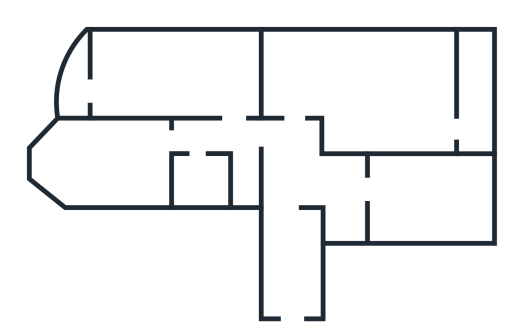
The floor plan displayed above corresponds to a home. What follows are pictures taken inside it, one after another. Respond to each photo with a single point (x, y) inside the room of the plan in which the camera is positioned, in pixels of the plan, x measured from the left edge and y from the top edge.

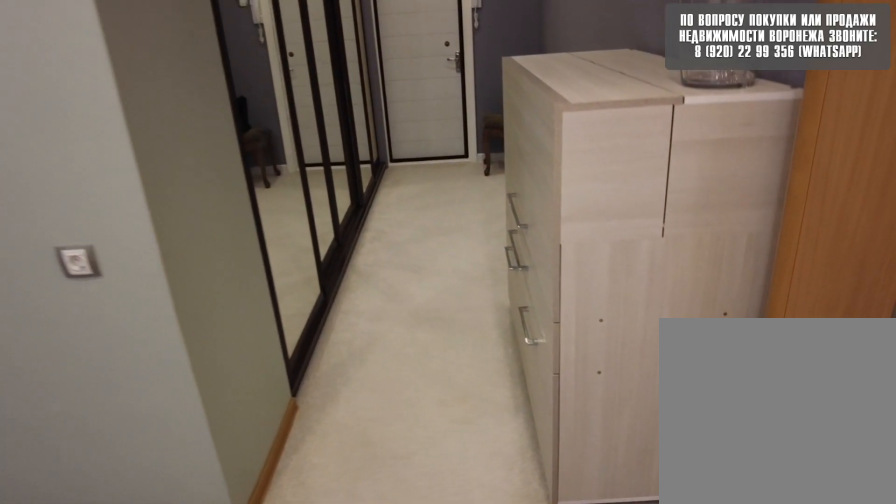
(295, 303)
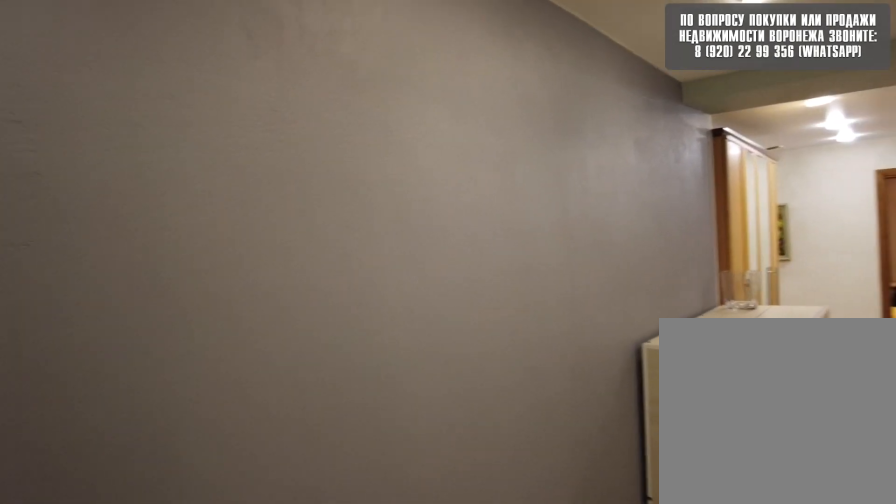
(295, 303)
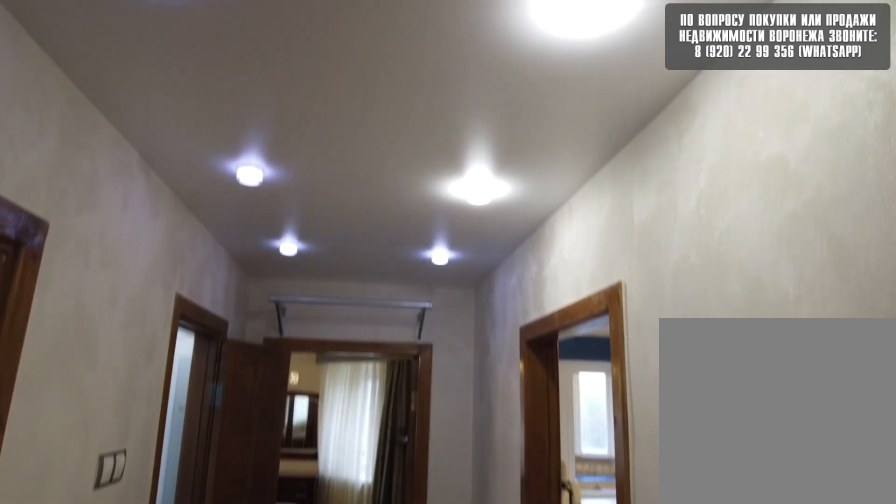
(292, 143)
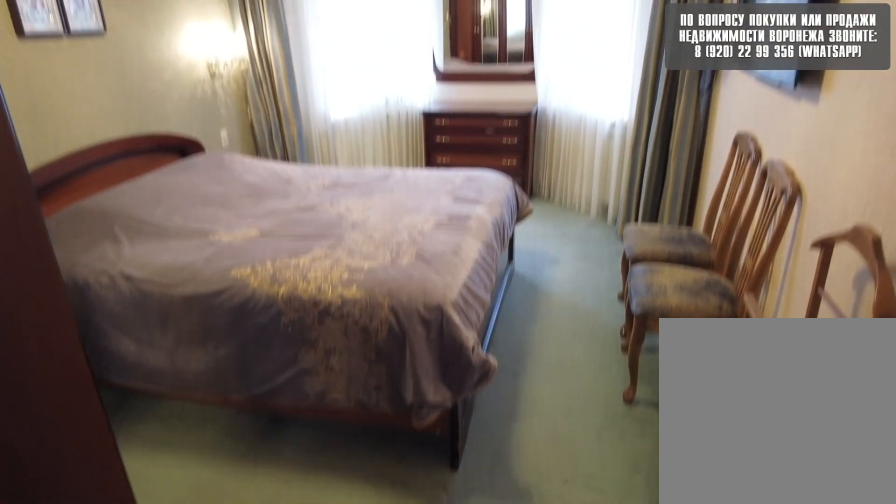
(118, 158)
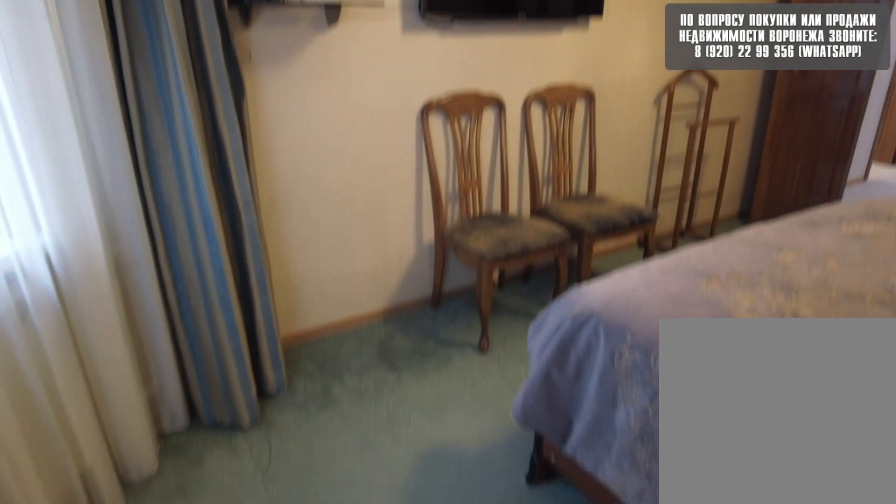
(118, 158)
